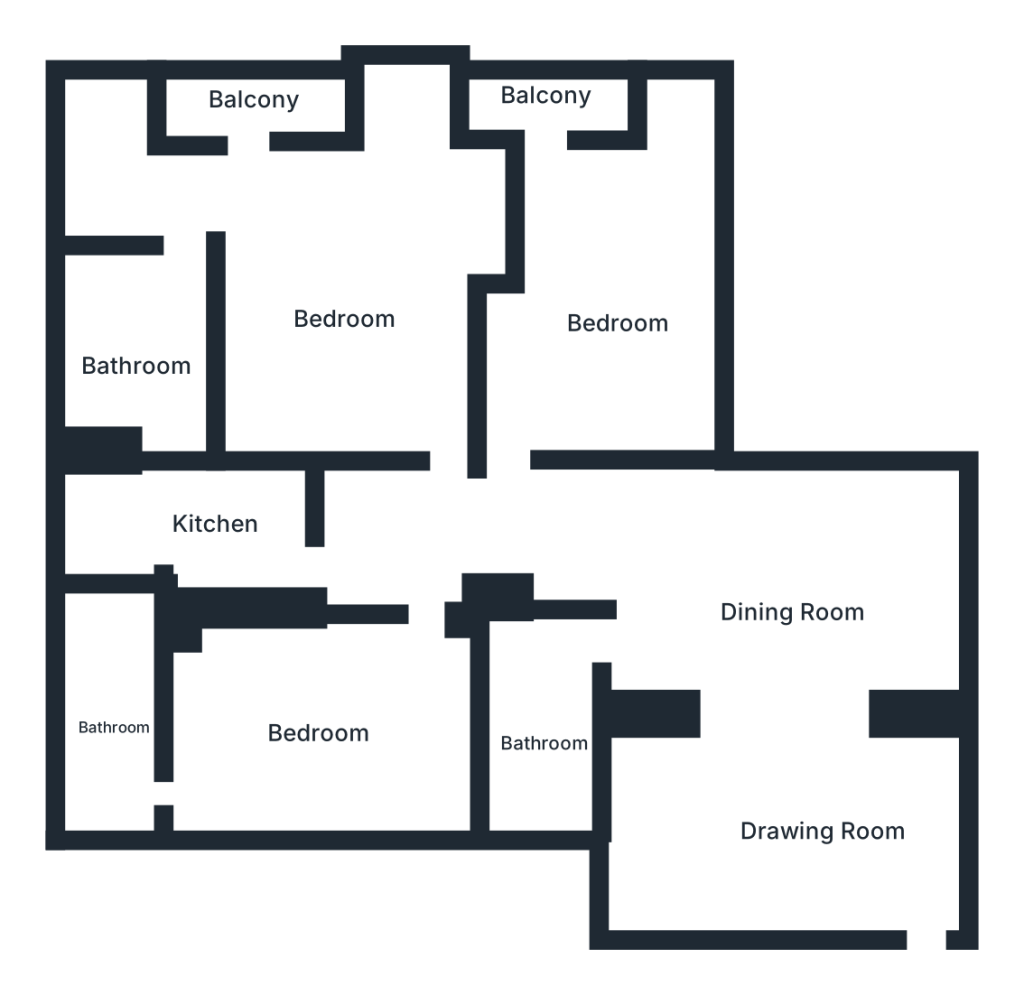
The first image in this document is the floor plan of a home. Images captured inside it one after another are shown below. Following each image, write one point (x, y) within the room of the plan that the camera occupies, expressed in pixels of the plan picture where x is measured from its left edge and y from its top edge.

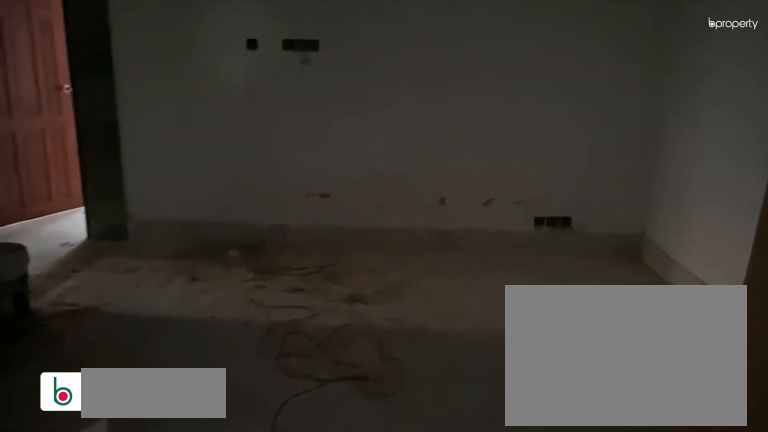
(798, 613)
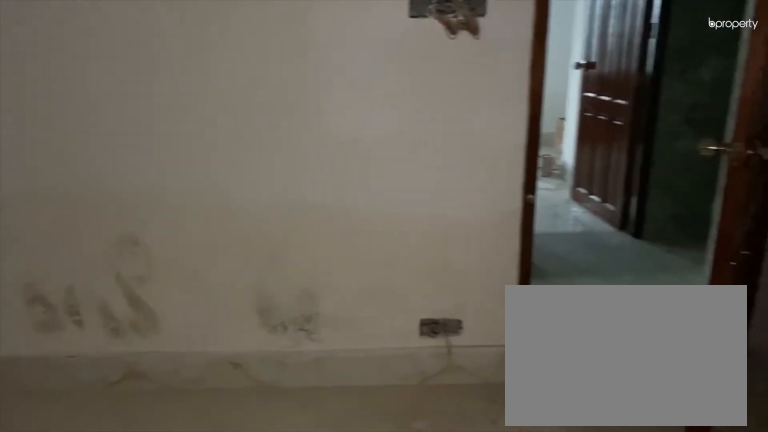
(321, 737)
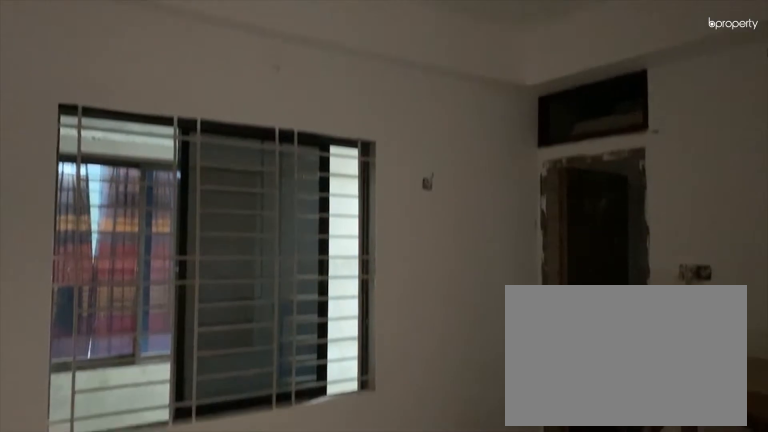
(321, 737)
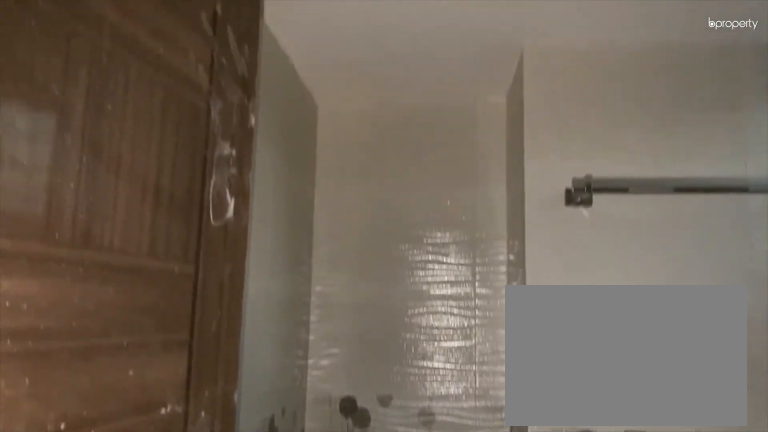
(137, 366)
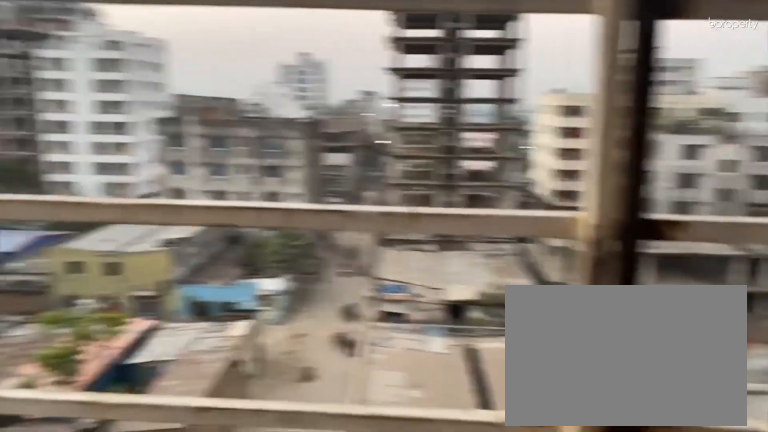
(255, 107)
